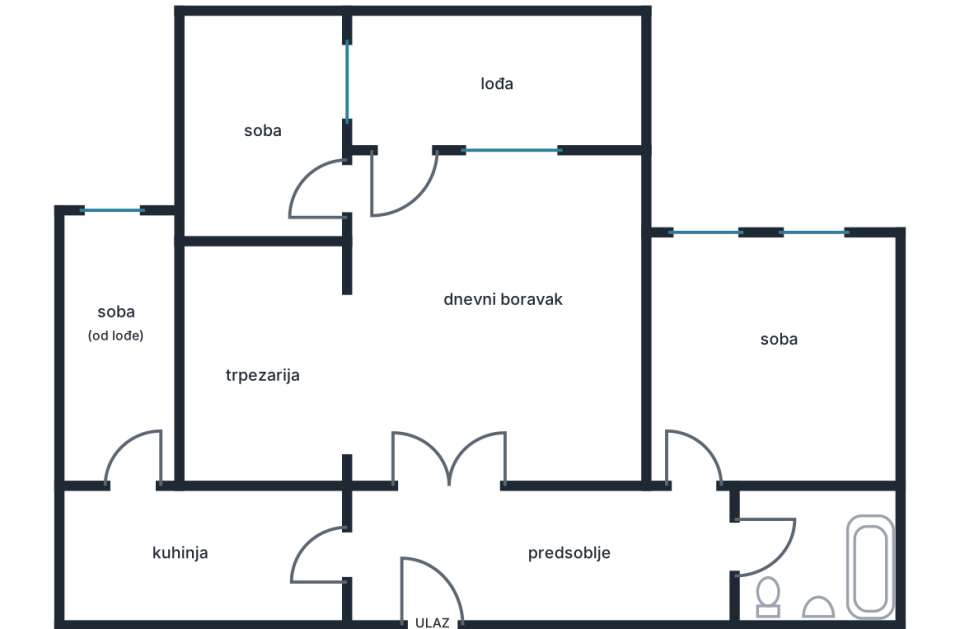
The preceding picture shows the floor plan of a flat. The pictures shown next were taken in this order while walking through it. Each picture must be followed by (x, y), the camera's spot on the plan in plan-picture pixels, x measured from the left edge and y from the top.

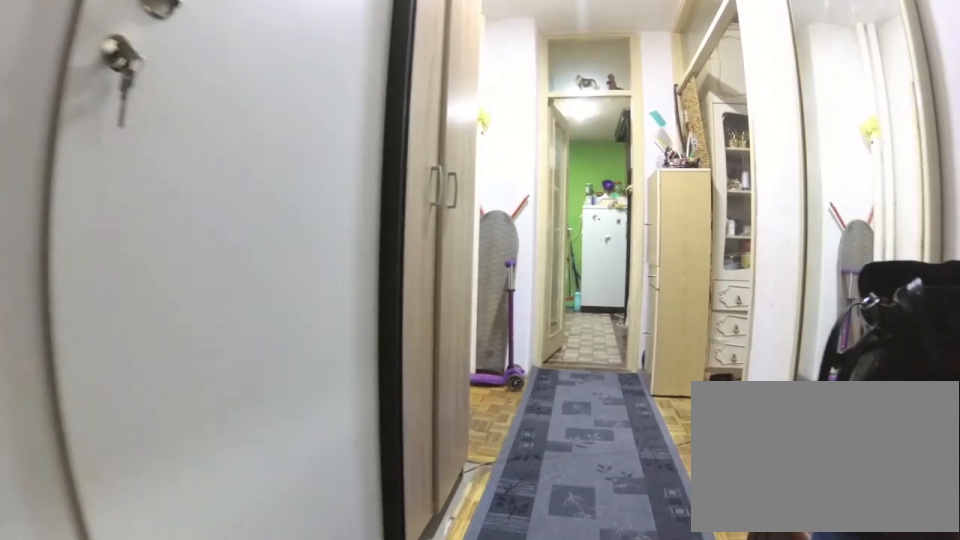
(666, 551)
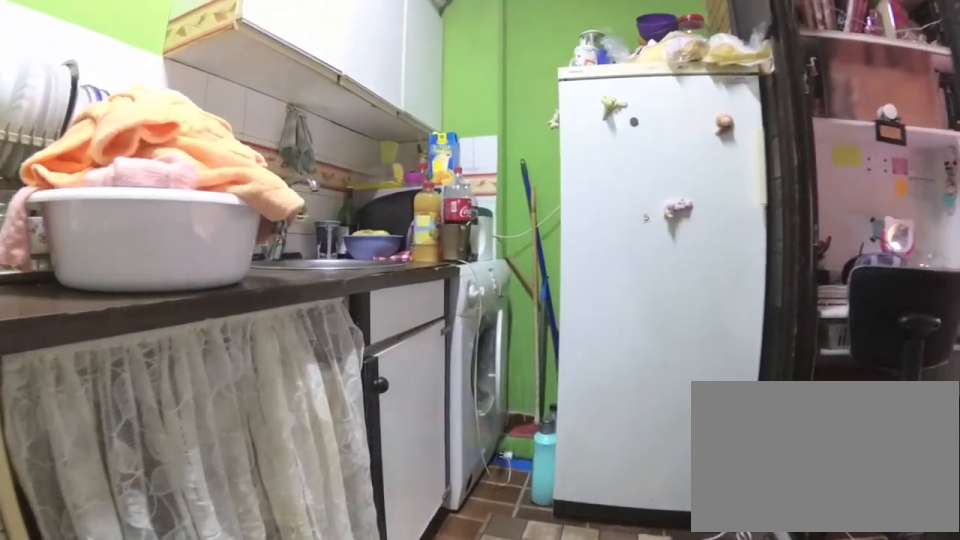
(232, 553)
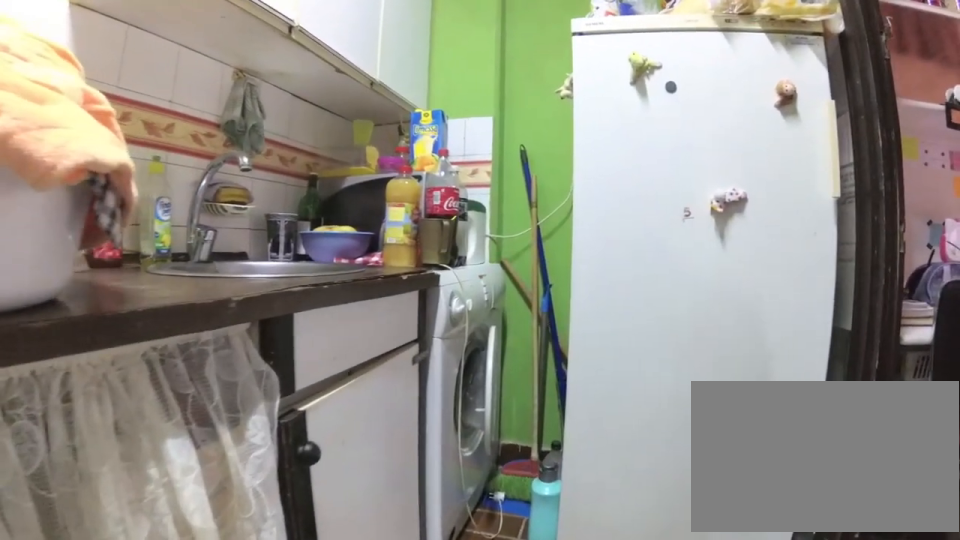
(208, 551)
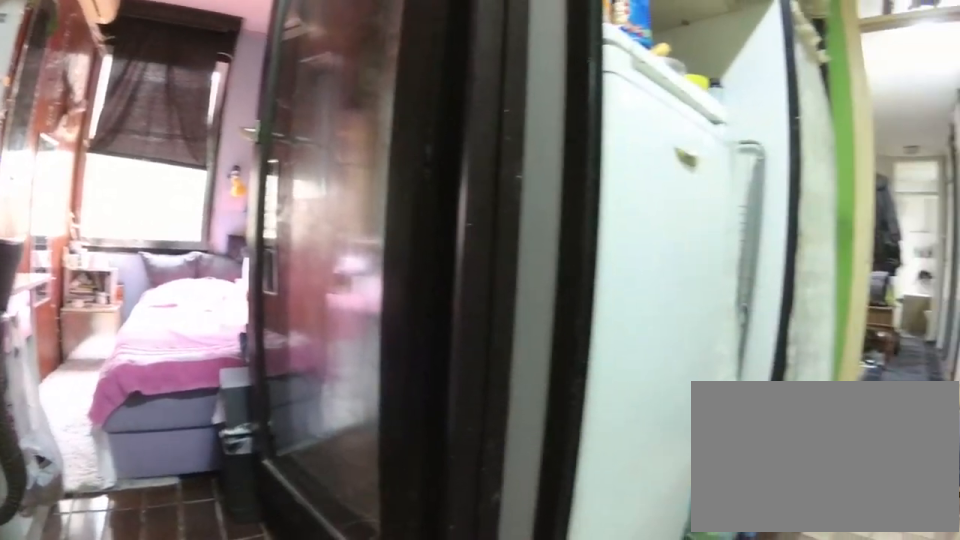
(104, 545)
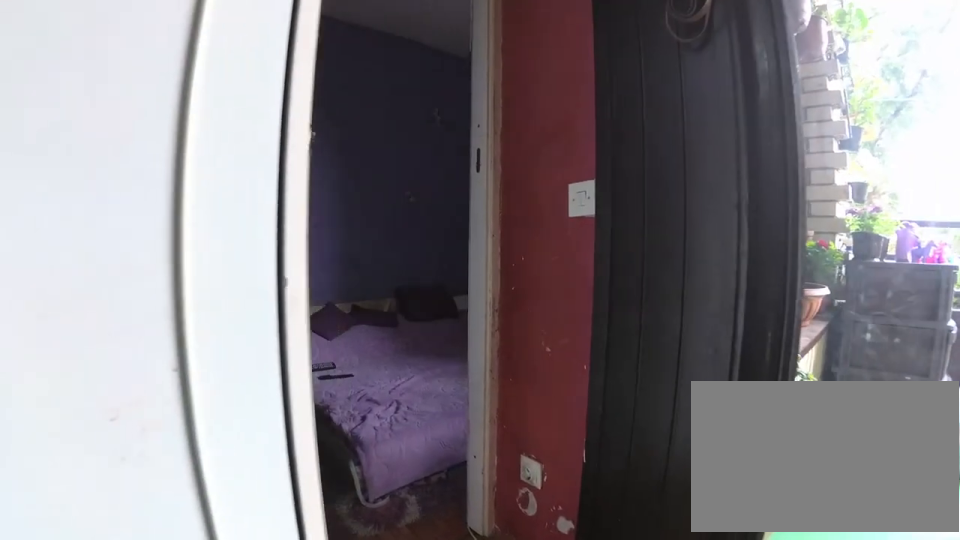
(421, 234)
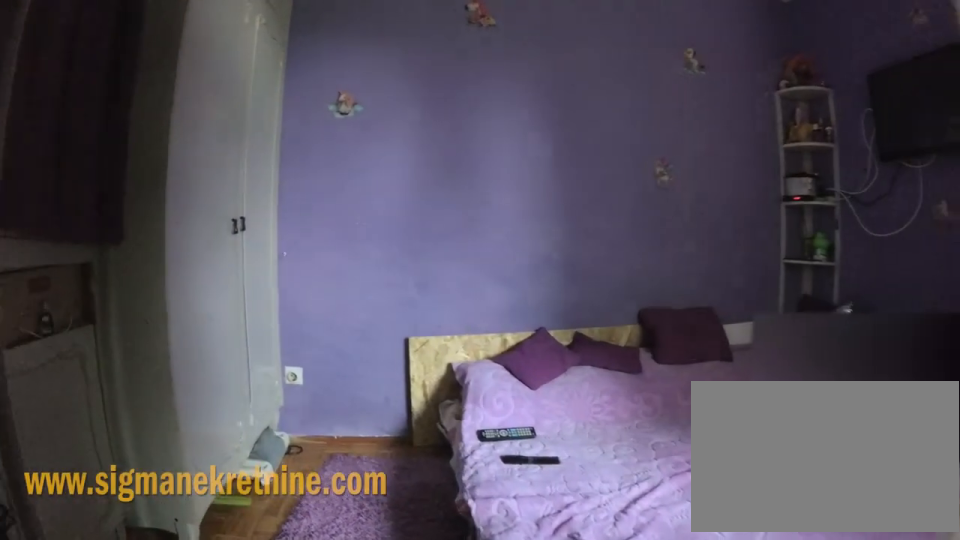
(382, 220)
